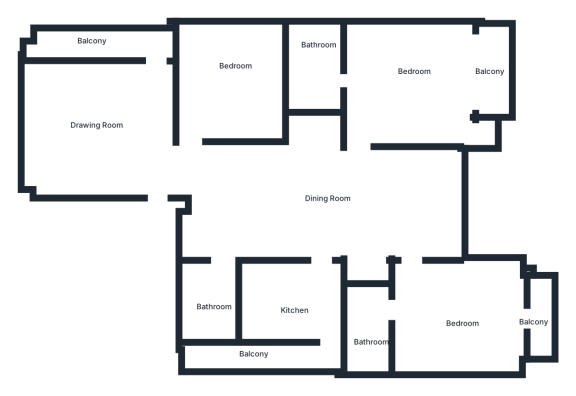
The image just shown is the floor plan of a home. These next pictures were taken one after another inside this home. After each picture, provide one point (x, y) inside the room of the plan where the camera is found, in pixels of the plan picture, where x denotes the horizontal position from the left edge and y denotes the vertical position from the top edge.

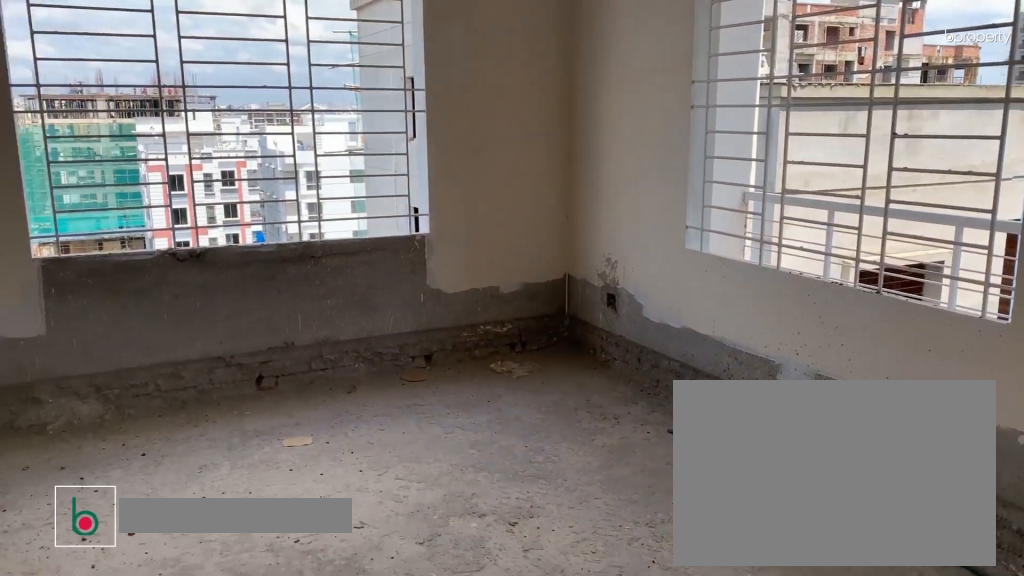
(120, 120)
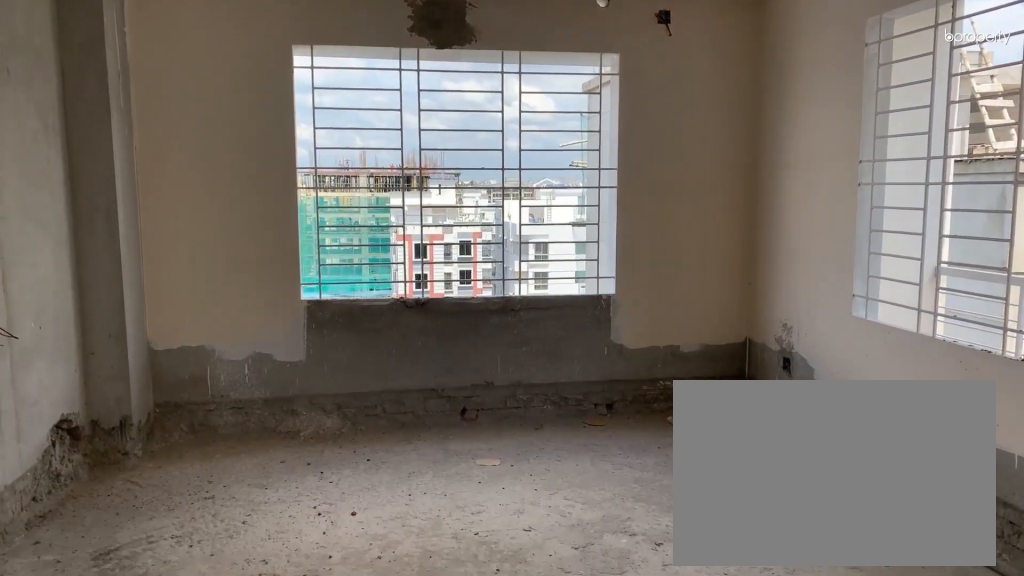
(120, 120)
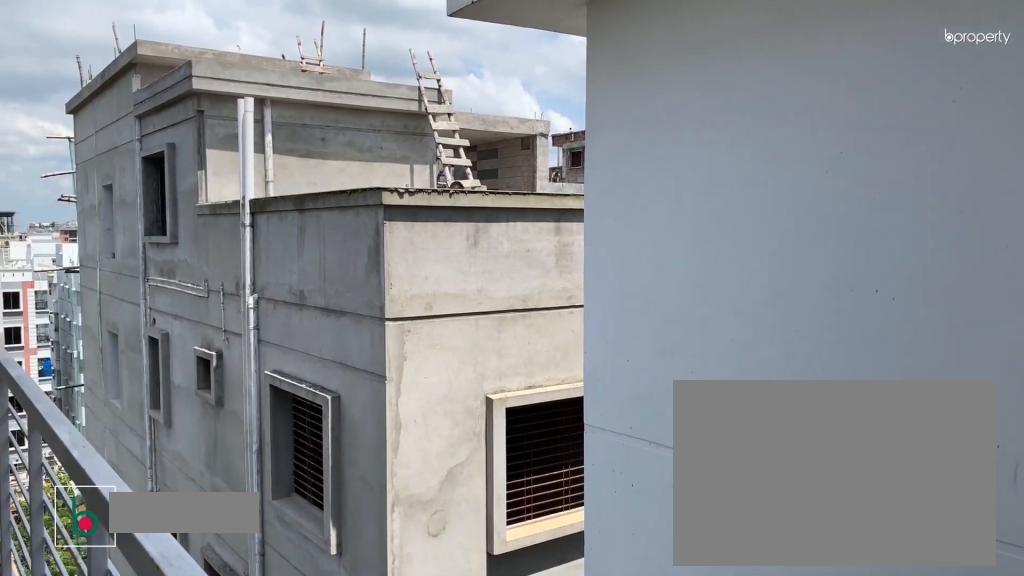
(118, 43)
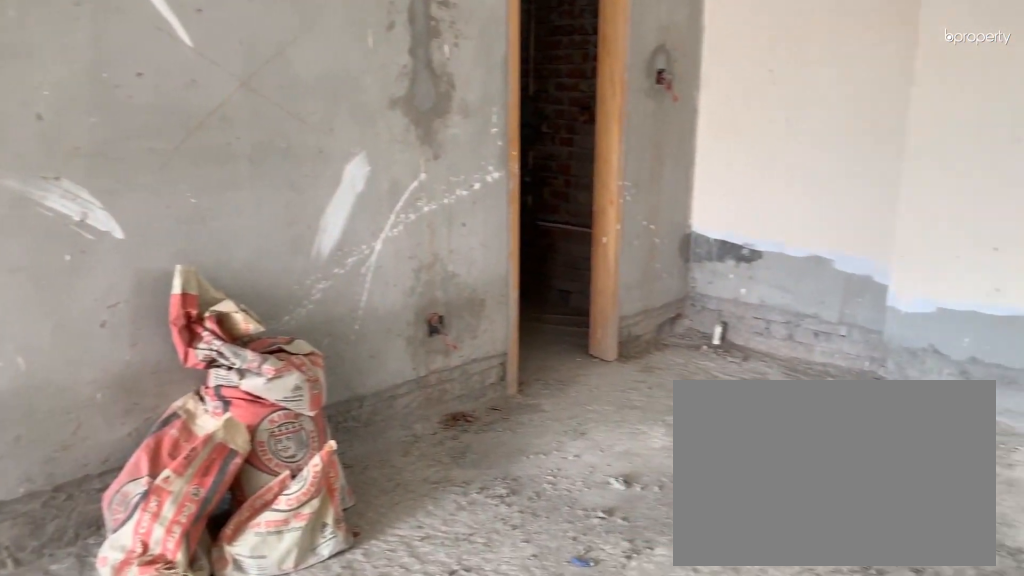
(278, 209)
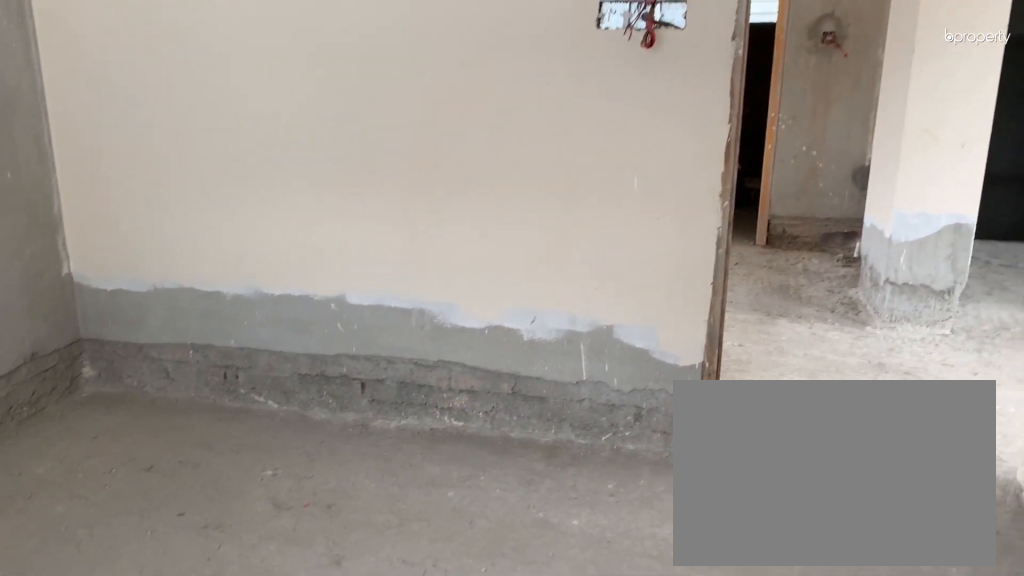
(234, 80)
